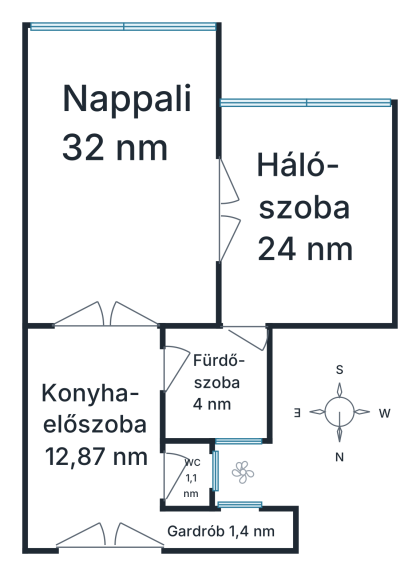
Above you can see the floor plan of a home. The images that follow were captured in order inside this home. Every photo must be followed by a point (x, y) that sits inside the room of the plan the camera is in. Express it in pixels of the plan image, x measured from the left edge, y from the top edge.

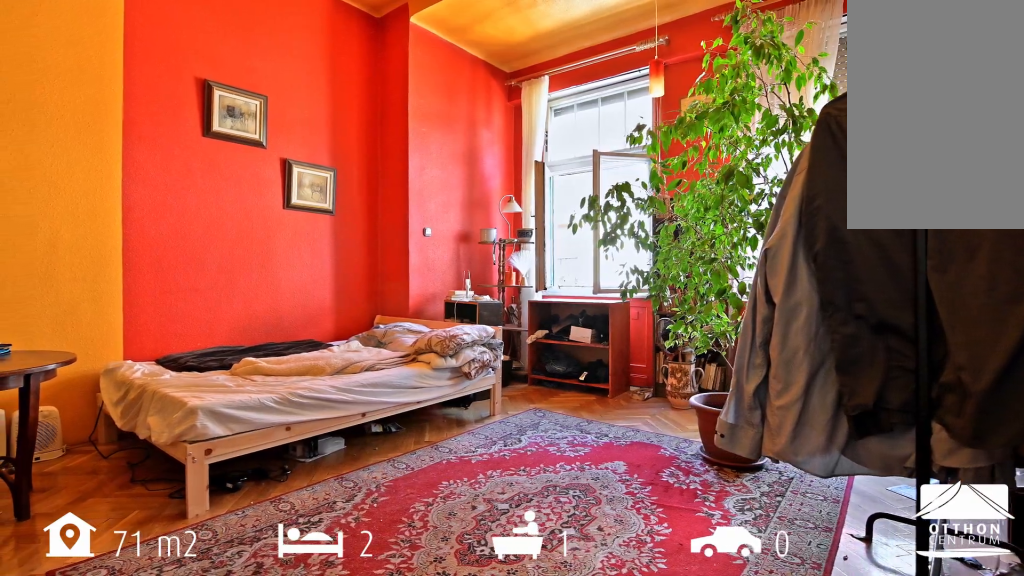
(122, 195)
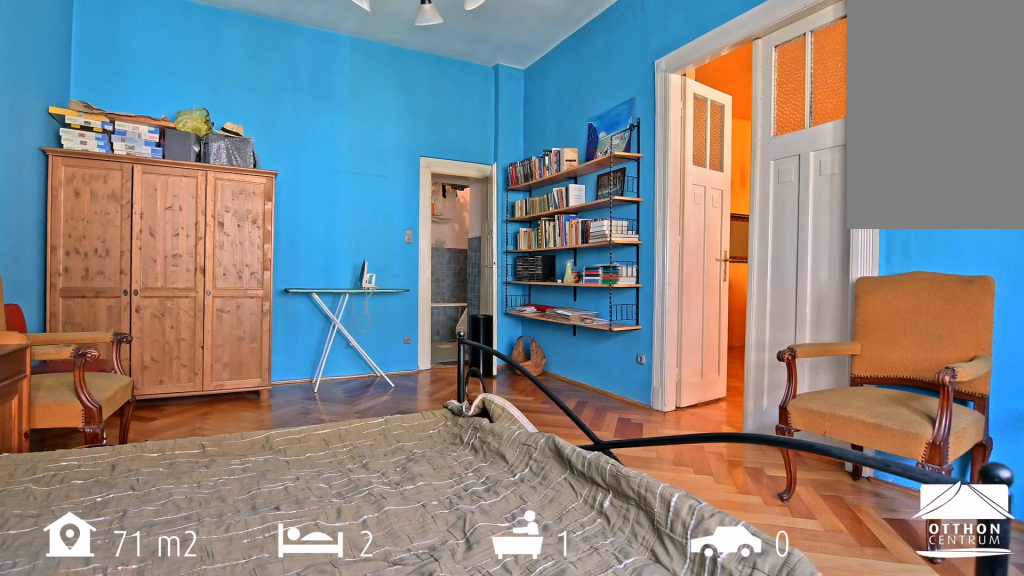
(310, 215)
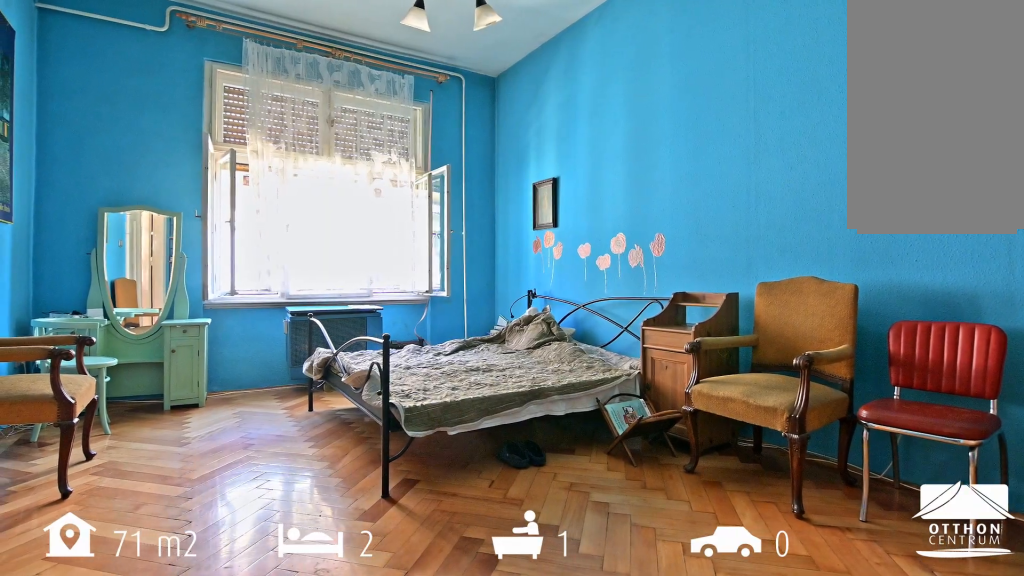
(311, 215)
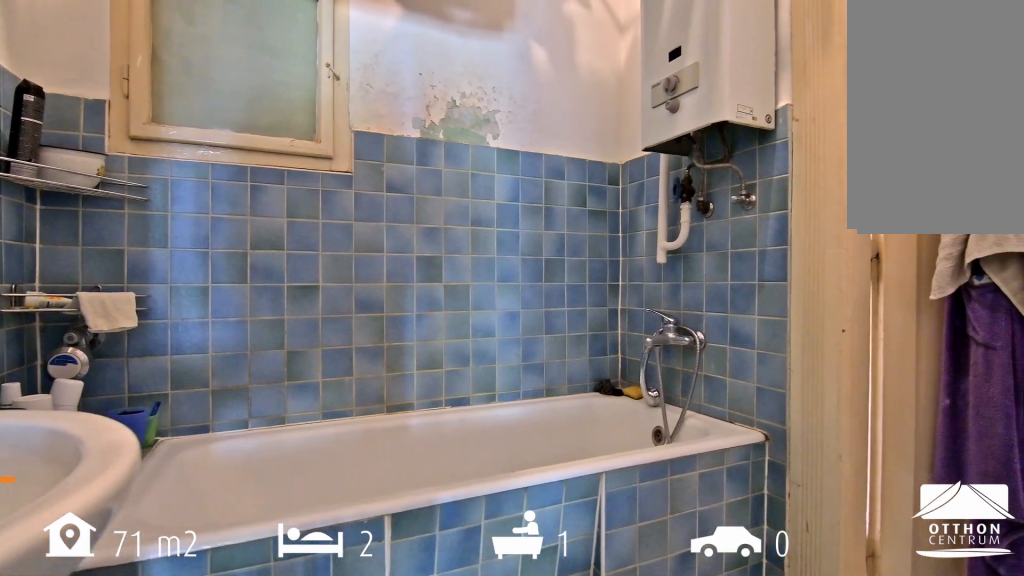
(216, 382)
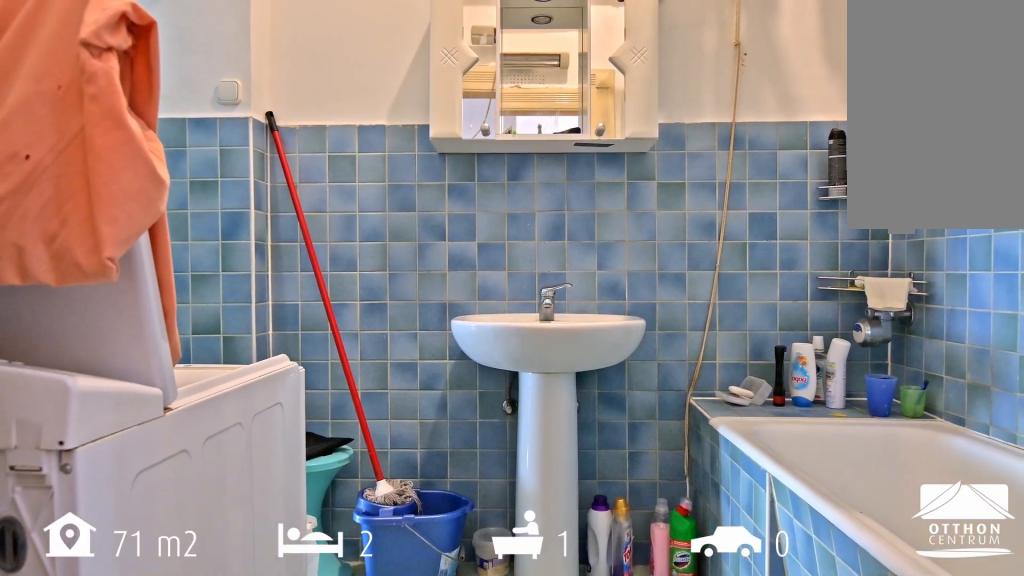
(216, 382)
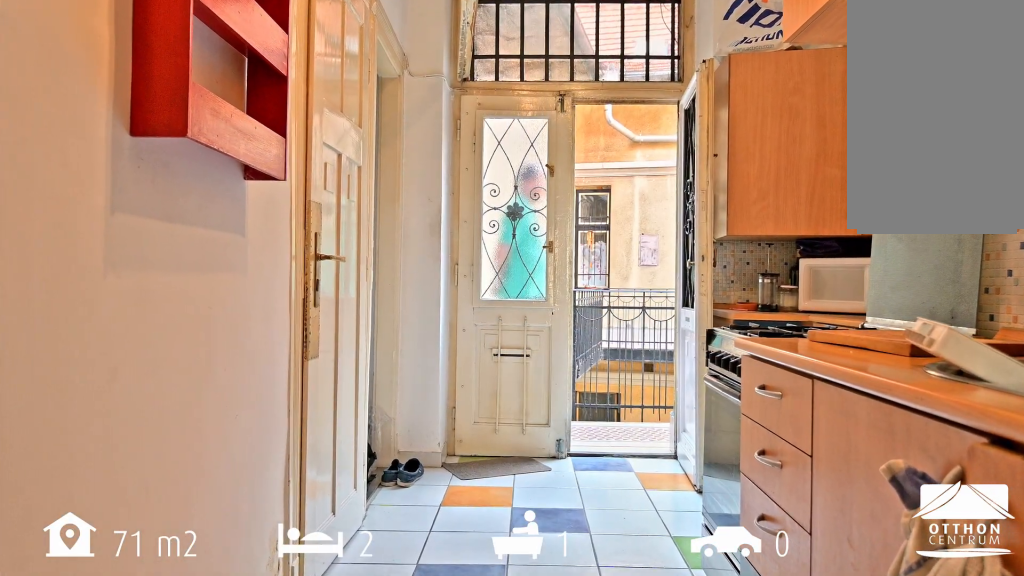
(89, 435)
